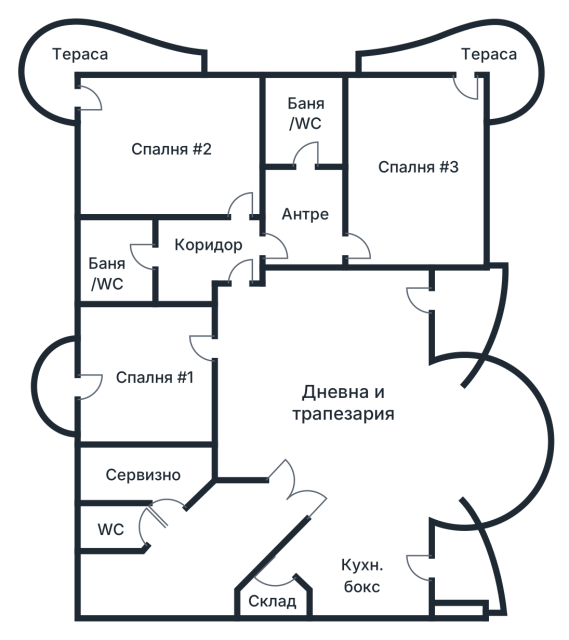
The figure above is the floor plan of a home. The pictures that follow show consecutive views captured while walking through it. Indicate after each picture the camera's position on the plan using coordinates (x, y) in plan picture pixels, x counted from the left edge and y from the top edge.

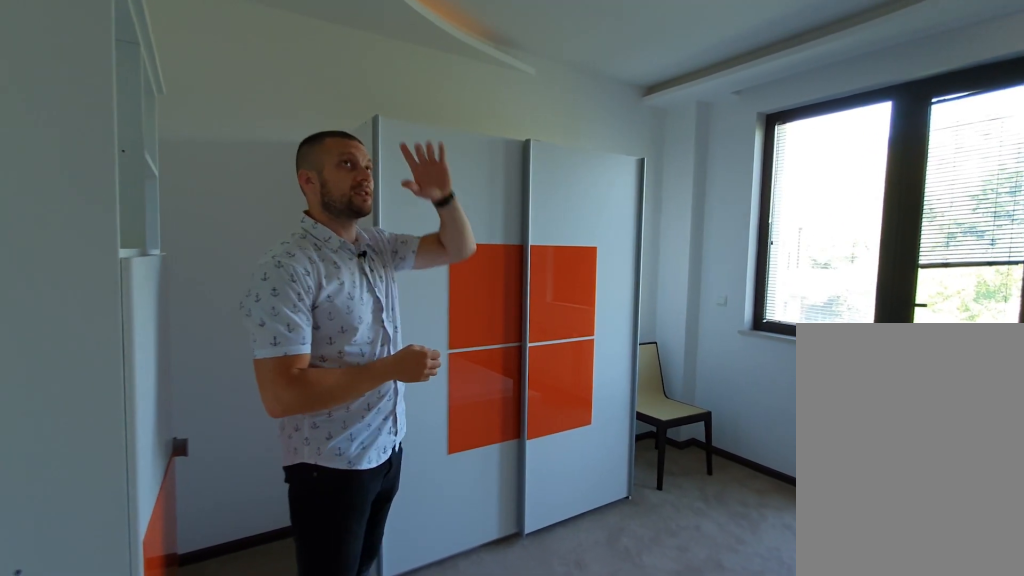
(148, 348)
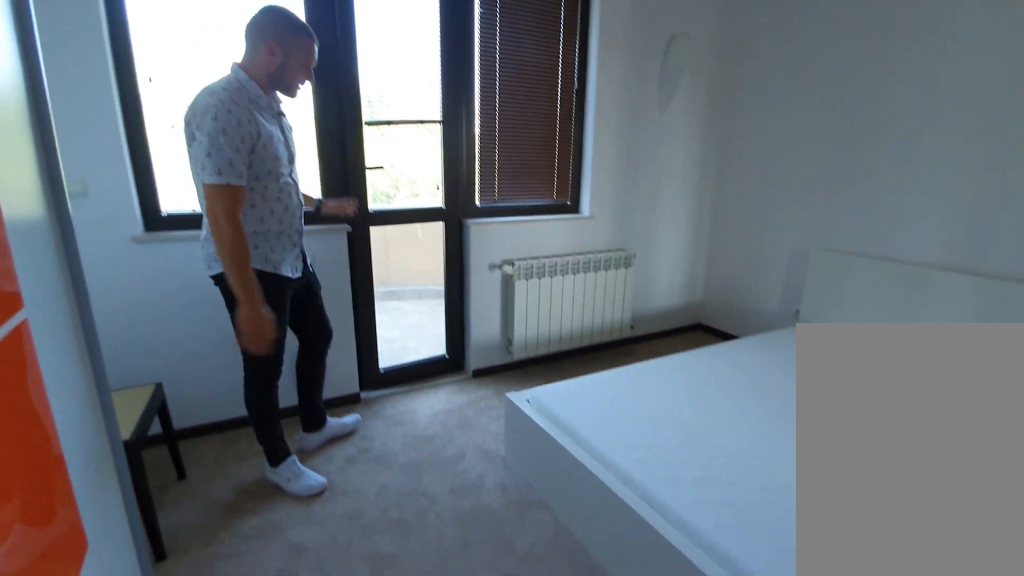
(99, 402)
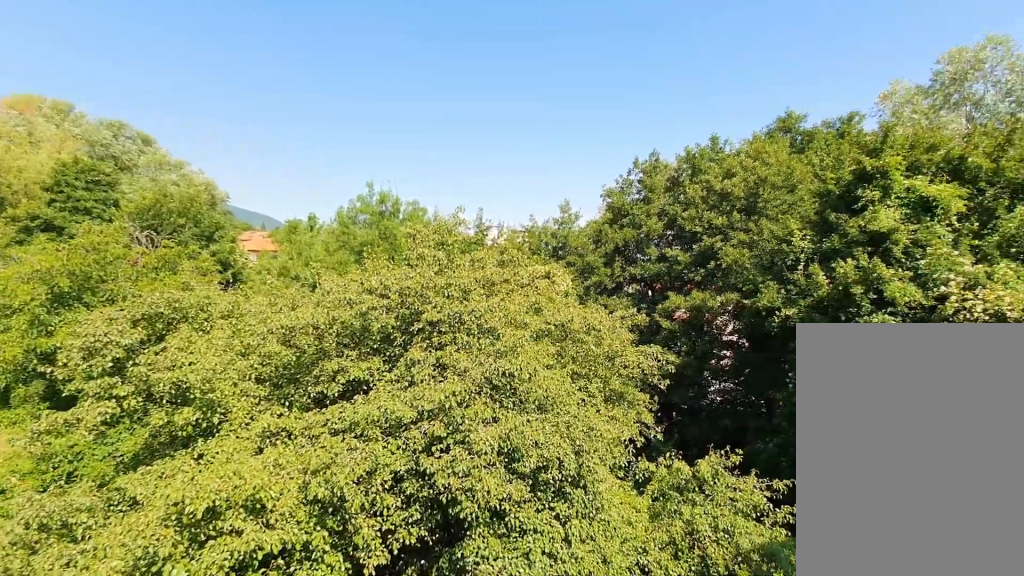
(48, 385)
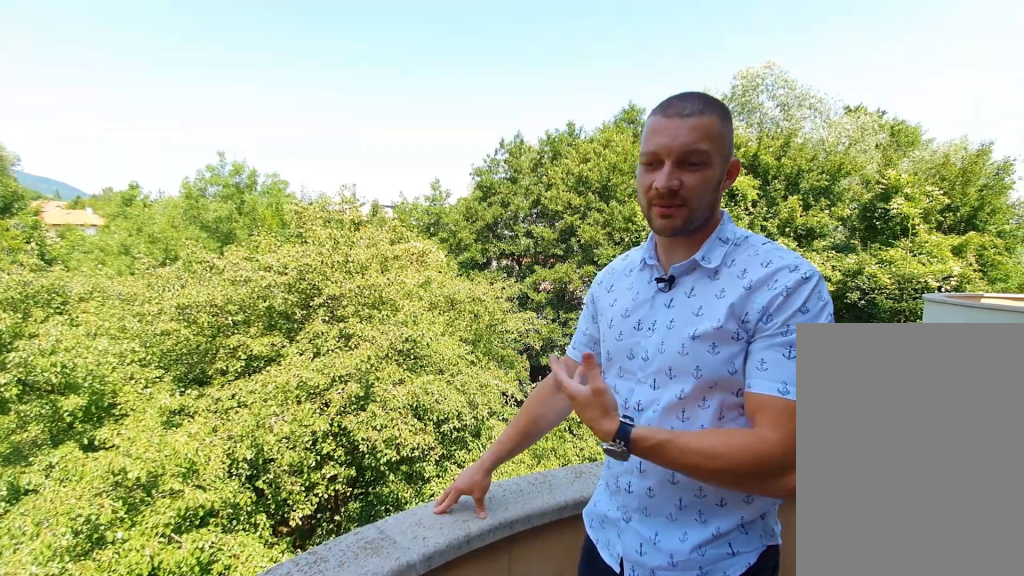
(48, 385)
